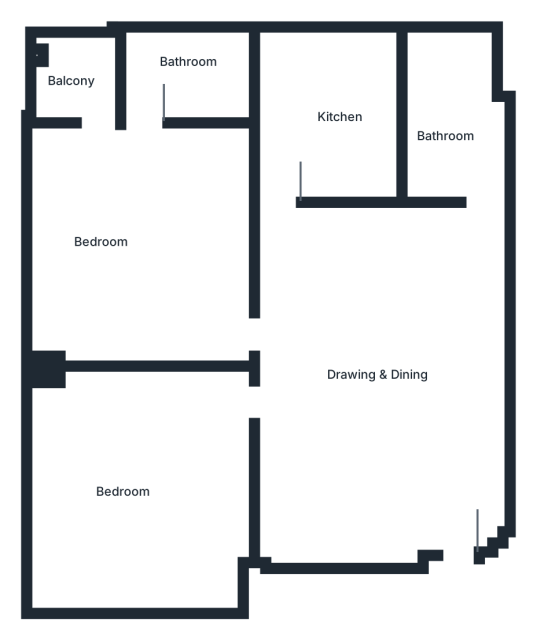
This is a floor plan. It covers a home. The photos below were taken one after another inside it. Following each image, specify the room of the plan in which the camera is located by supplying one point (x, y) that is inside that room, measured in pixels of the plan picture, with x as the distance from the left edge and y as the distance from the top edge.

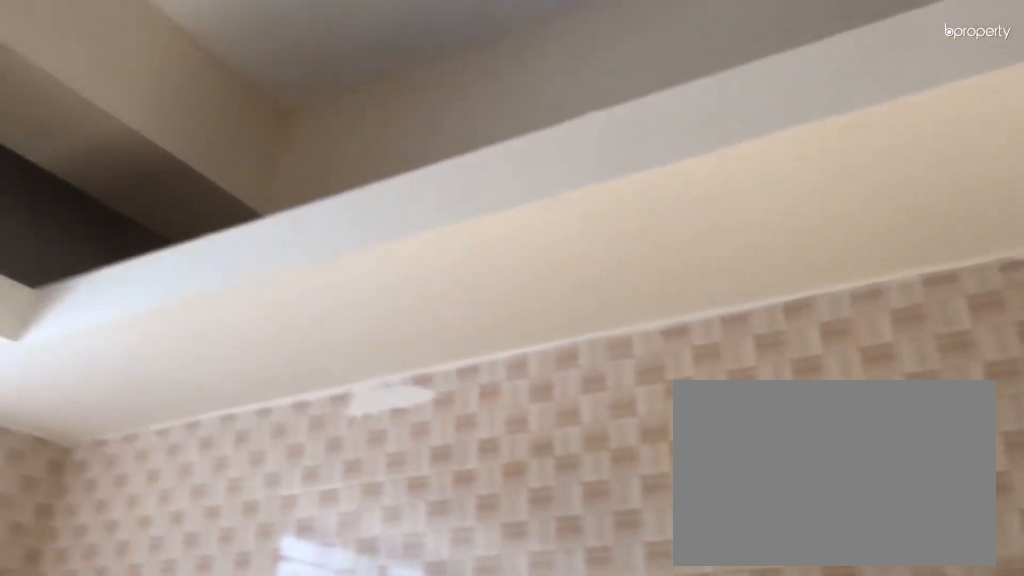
(329, 122)
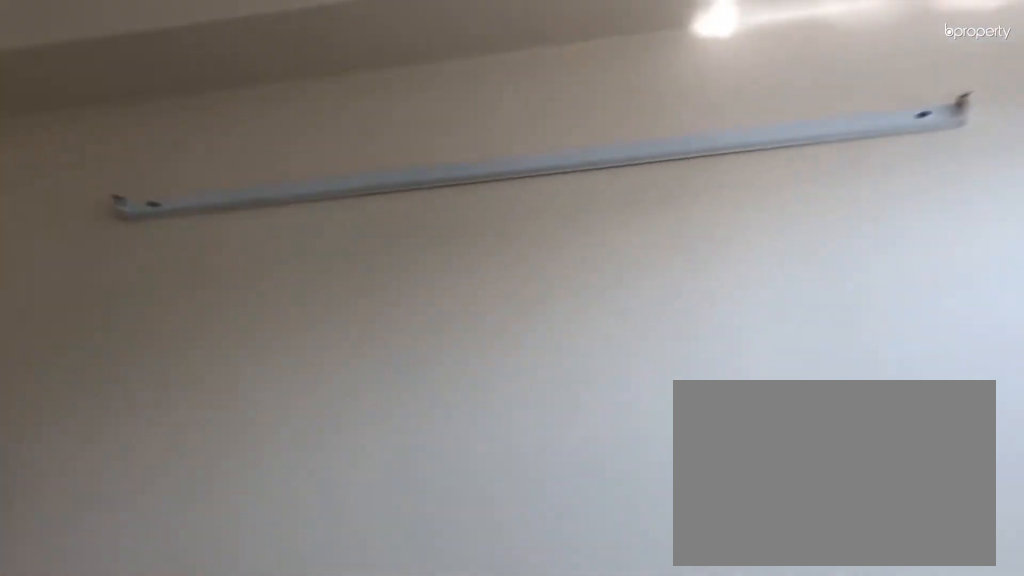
(148, 221)
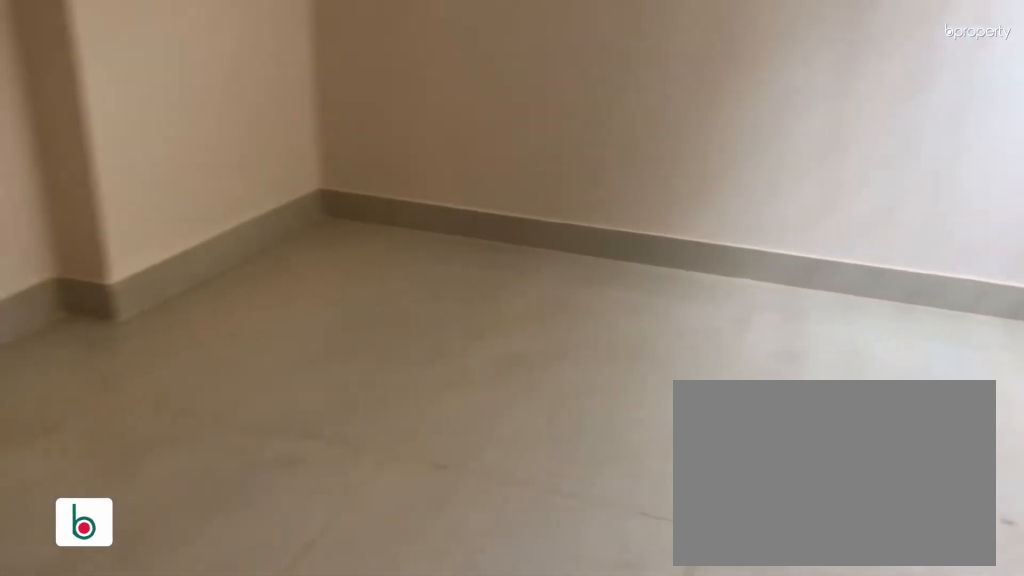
(141, 481)
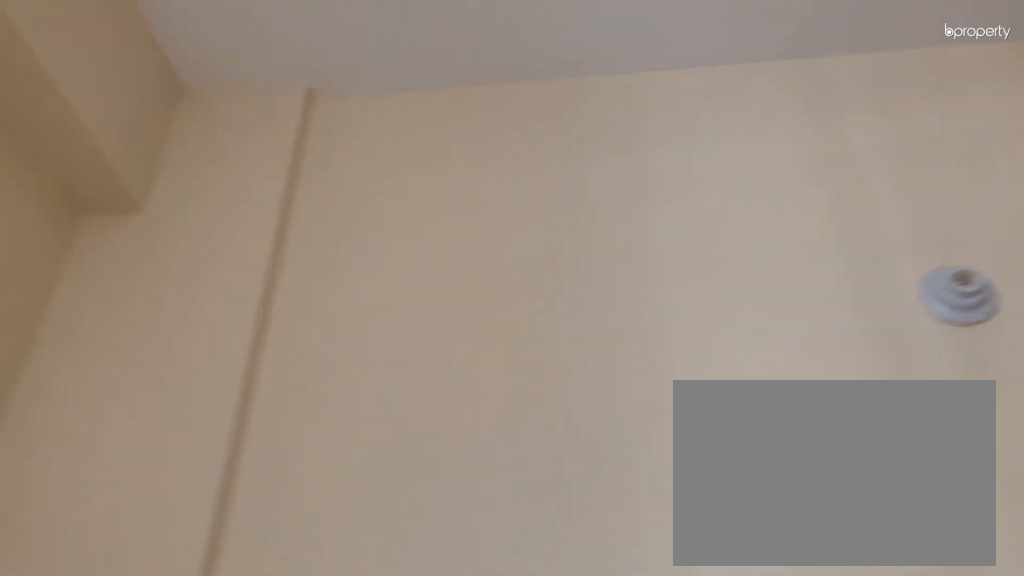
(141, 481)
